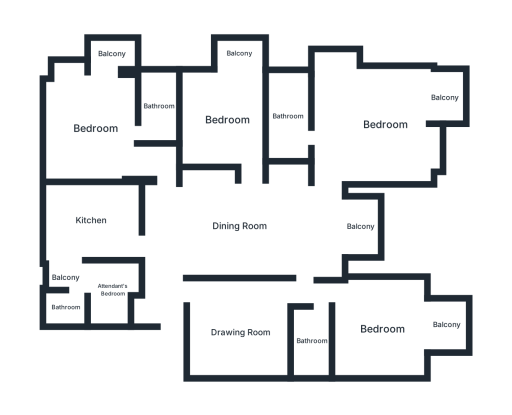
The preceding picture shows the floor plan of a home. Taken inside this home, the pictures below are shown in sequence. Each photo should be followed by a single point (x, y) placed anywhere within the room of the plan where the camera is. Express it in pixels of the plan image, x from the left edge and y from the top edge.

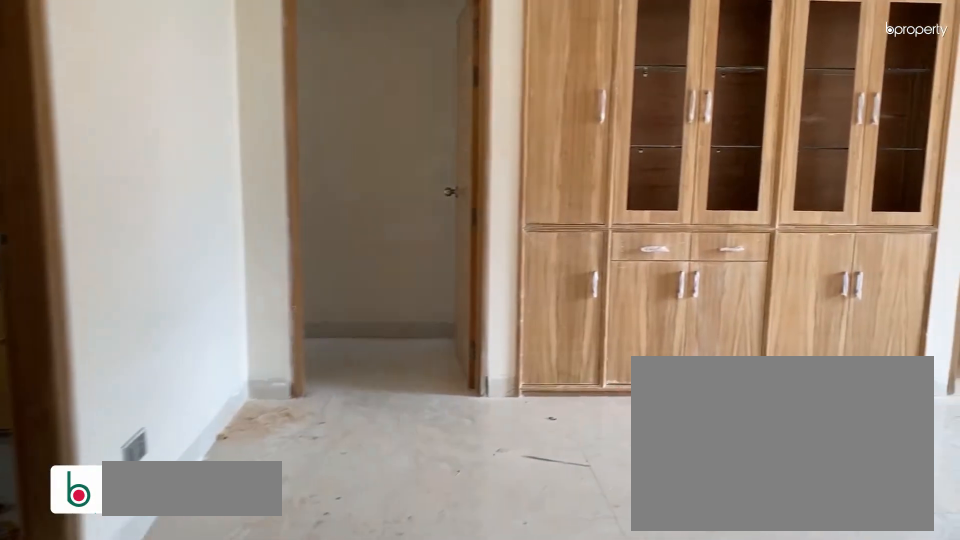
(180, 282)
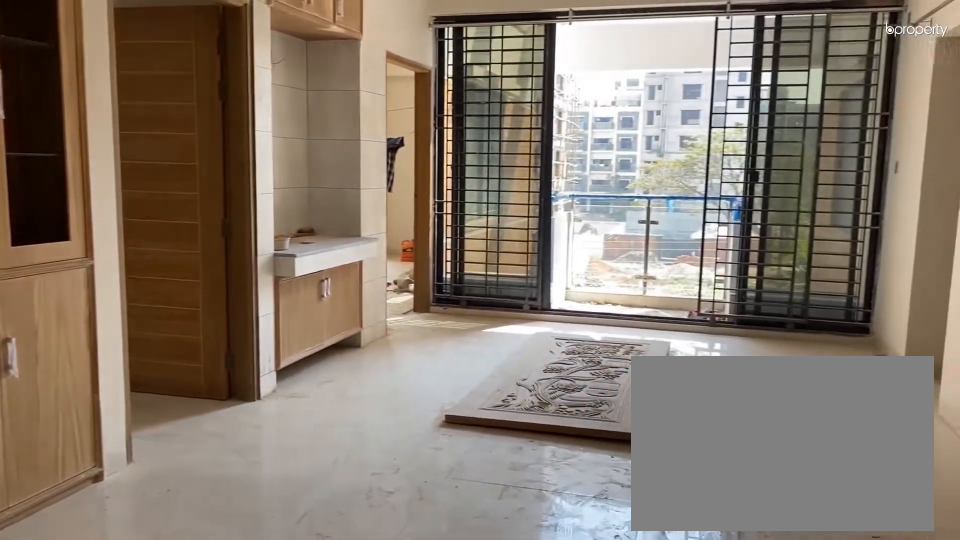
(239, 225)
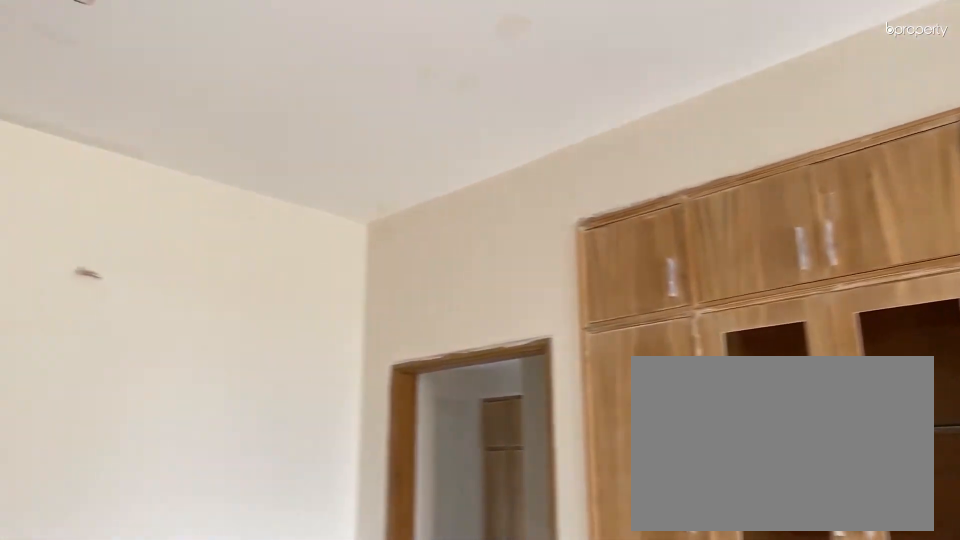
(239, 225)
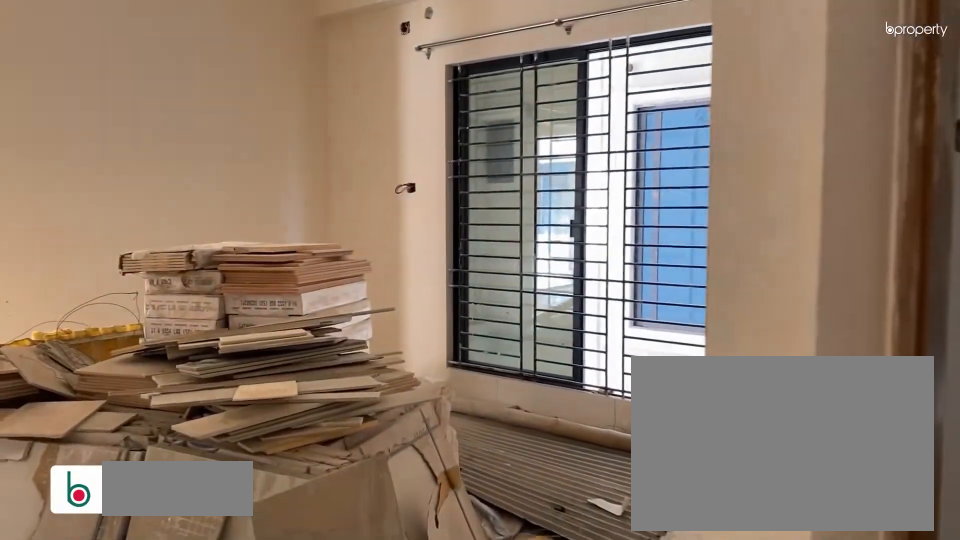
(194, 295)
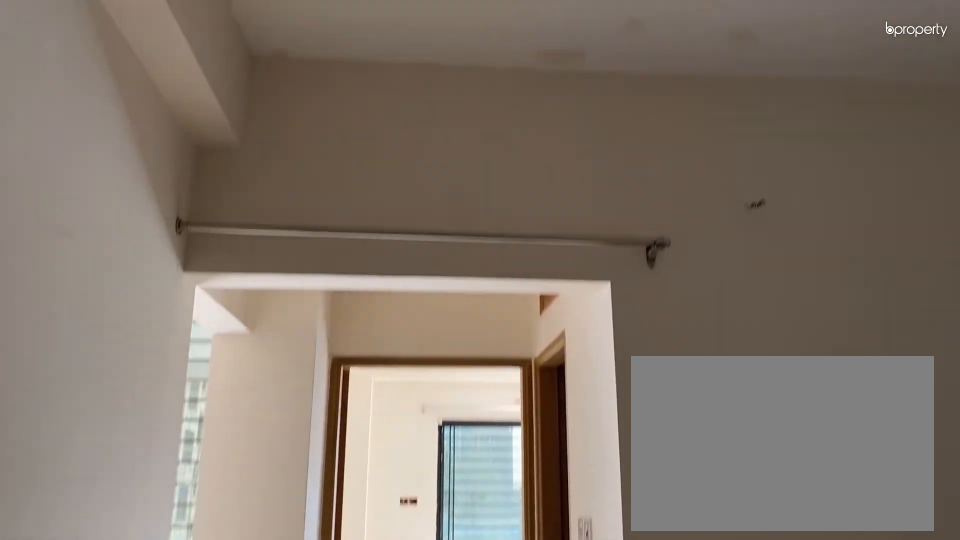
(241, 333)
